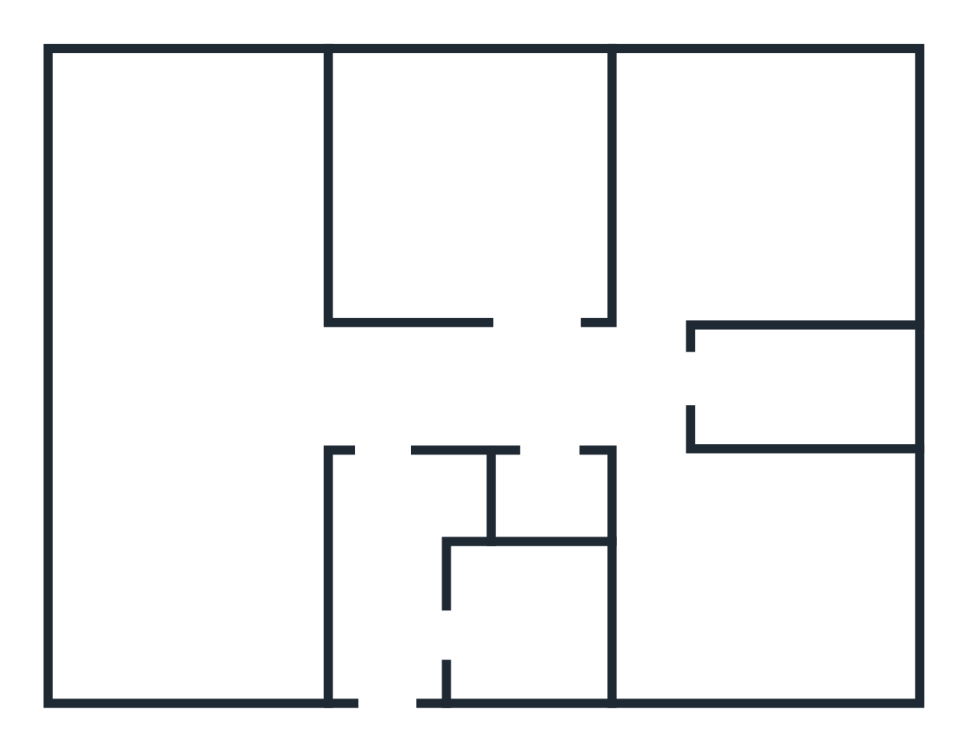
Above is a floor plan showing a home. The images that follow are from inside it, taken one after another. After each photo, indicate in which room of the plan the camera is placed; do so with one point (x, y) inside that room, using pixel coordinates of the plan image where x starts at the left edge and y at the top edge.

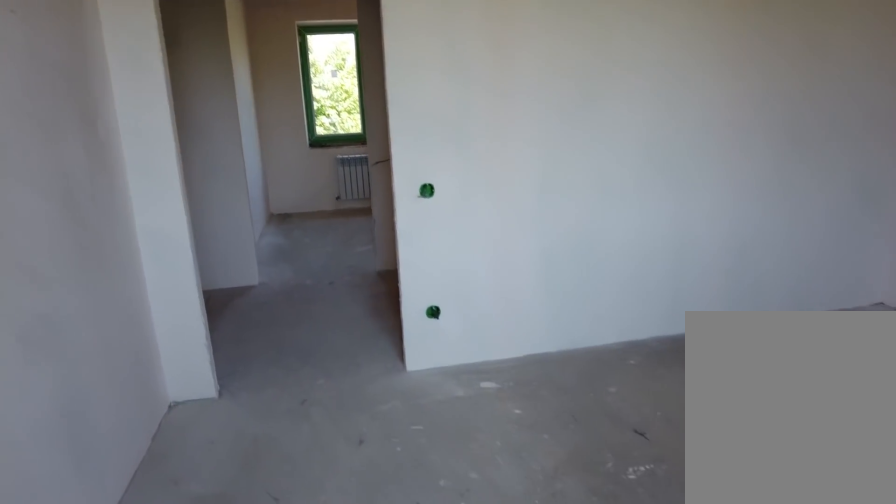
(700, 607)
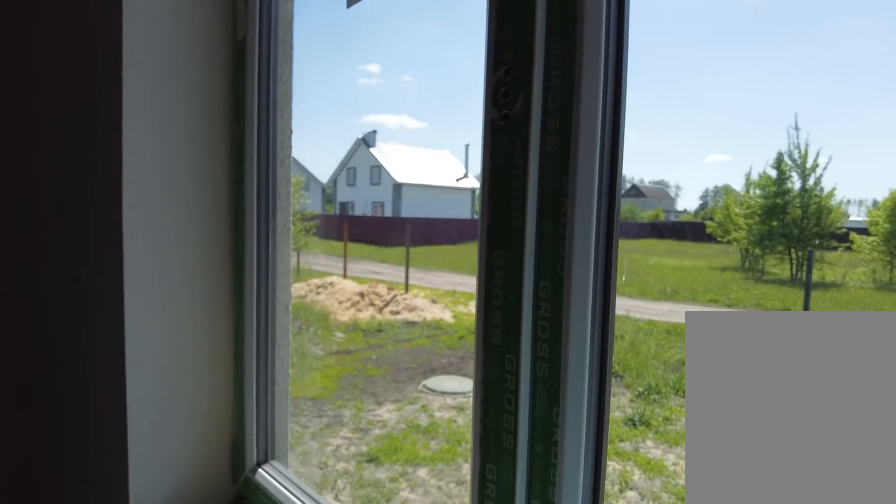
(700, 607)
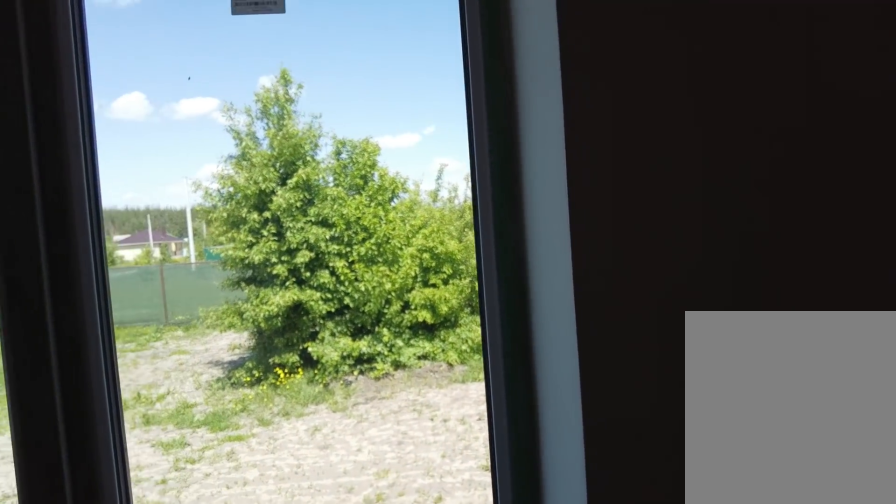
(674, 266)
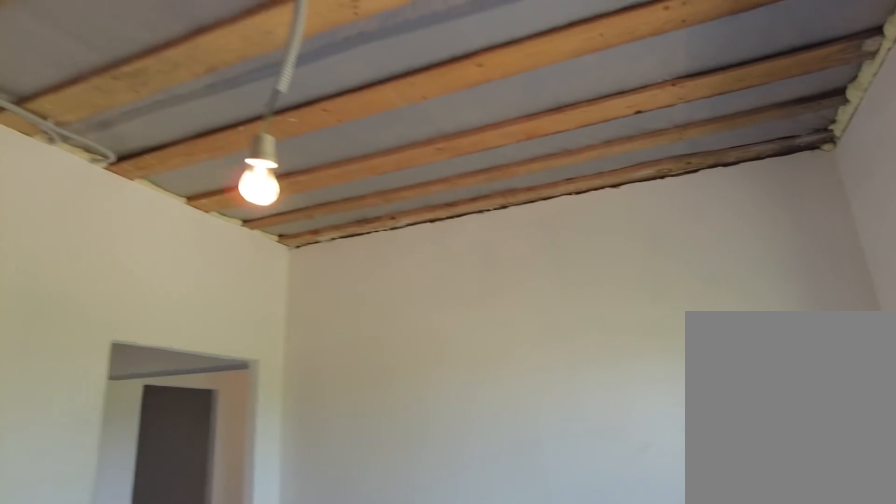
(674, 266)
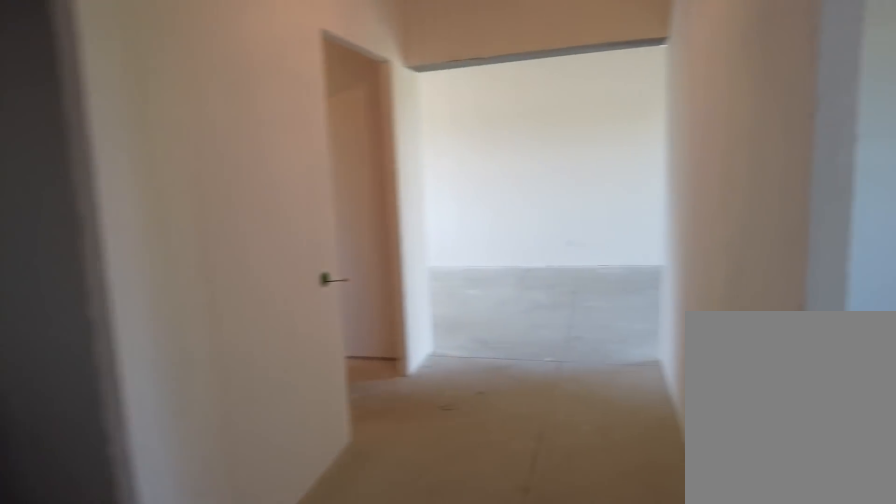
(638, 383)
